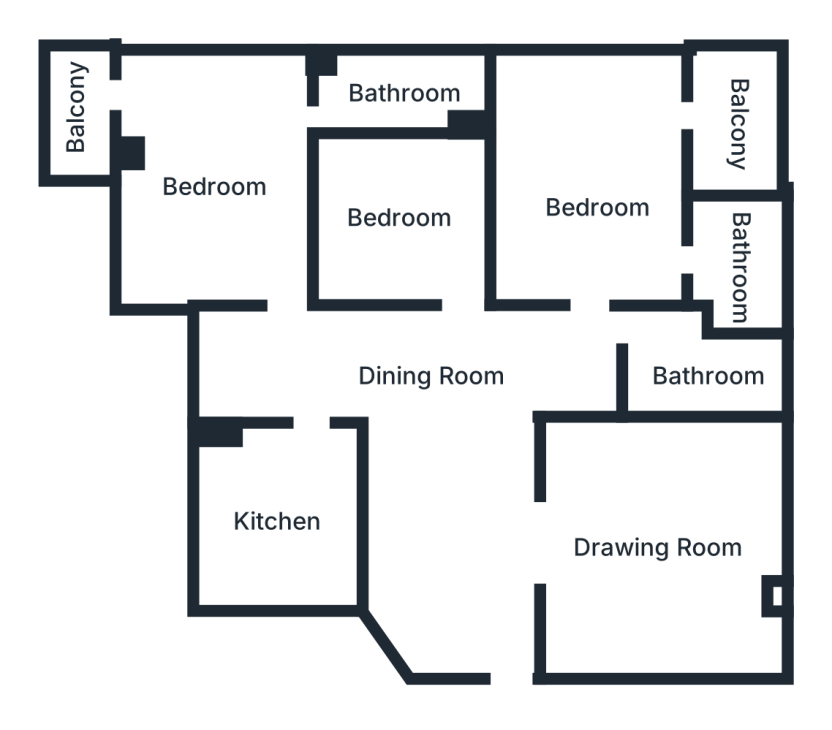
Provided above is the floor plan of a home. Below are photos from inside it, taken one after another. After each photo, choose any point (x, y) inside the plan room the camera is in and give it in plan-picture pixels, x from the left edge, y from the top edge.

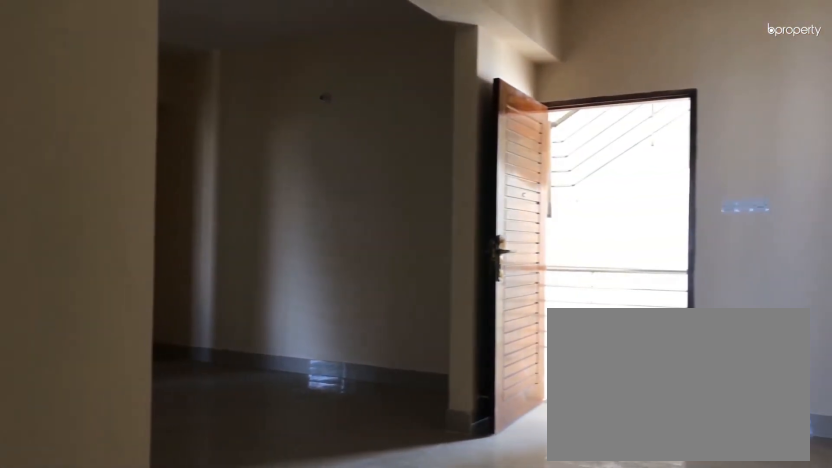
(437, 378)
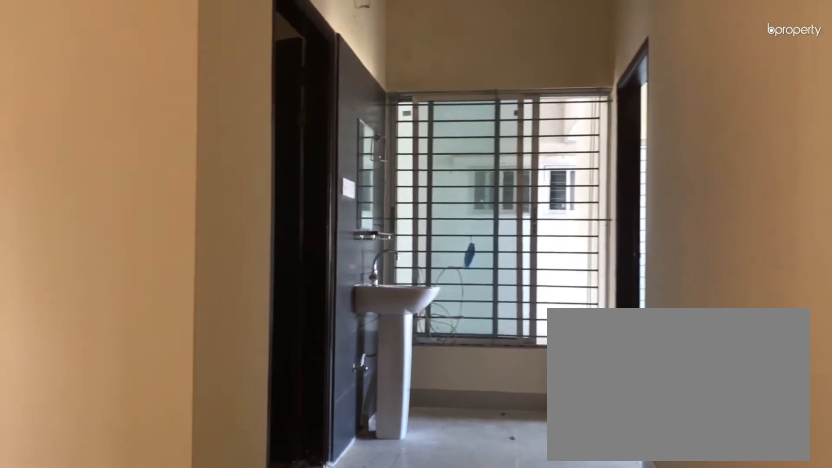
(437, 378)
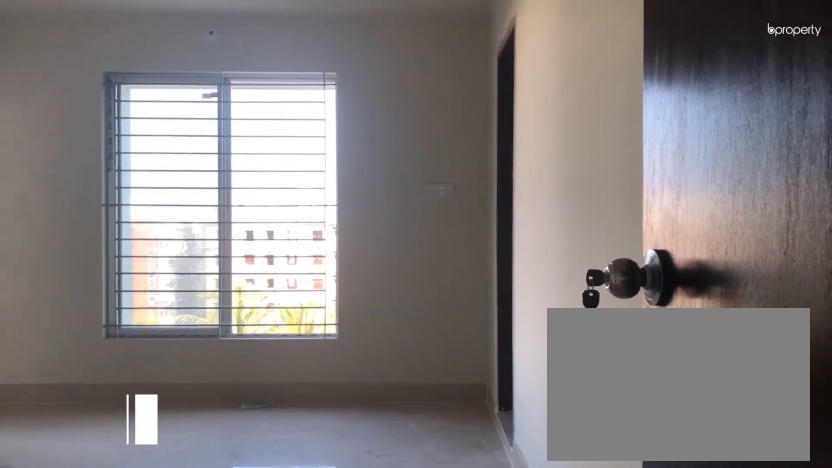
(217, 187)
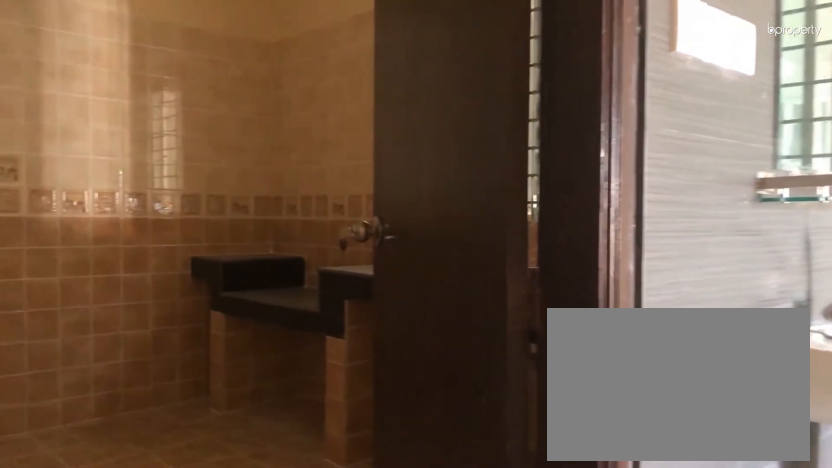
(279, 521)
